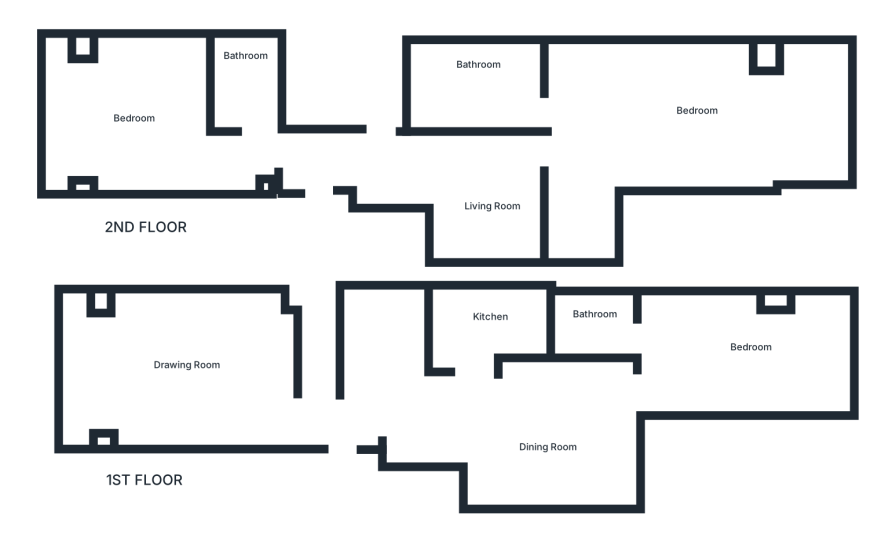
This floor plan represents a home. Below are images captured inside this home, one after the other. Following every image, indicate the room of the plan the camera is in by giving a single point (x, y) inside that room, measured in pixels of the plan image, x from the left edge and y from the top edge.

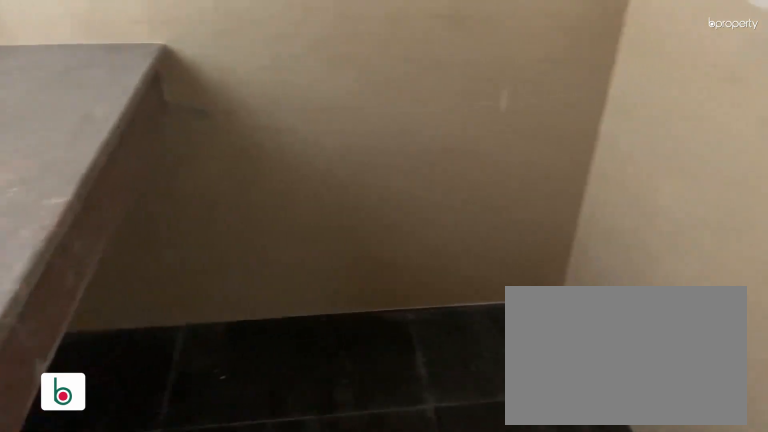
(475, 323)
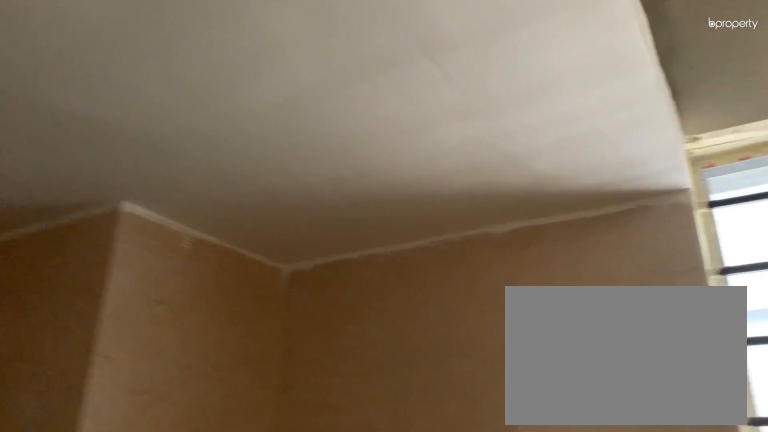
(475, 323)
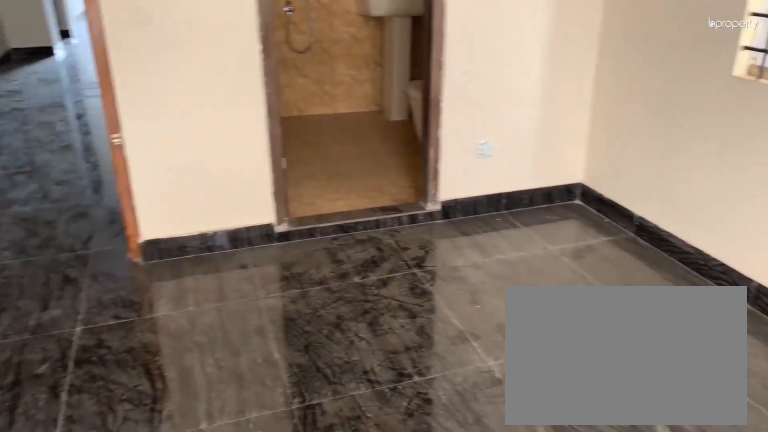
(745, 351)
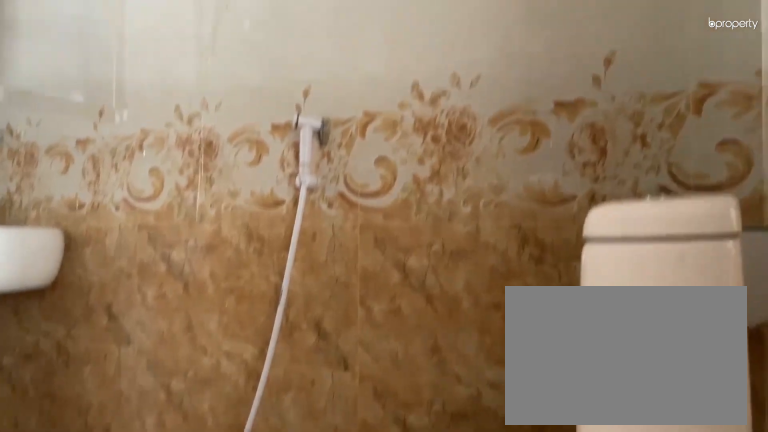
(603, 327)
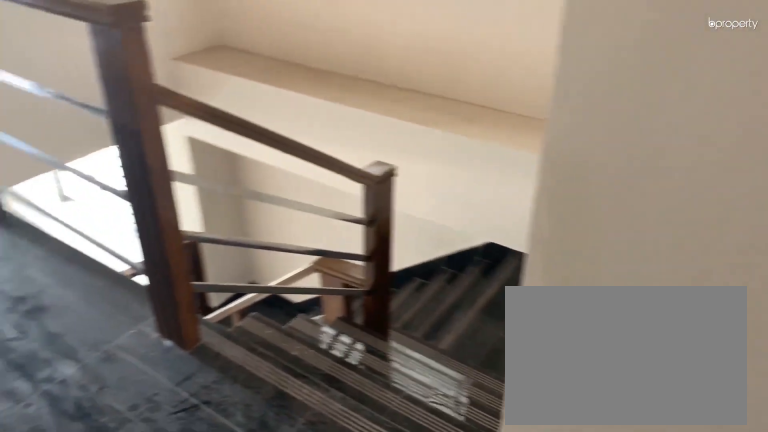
(435, 168)
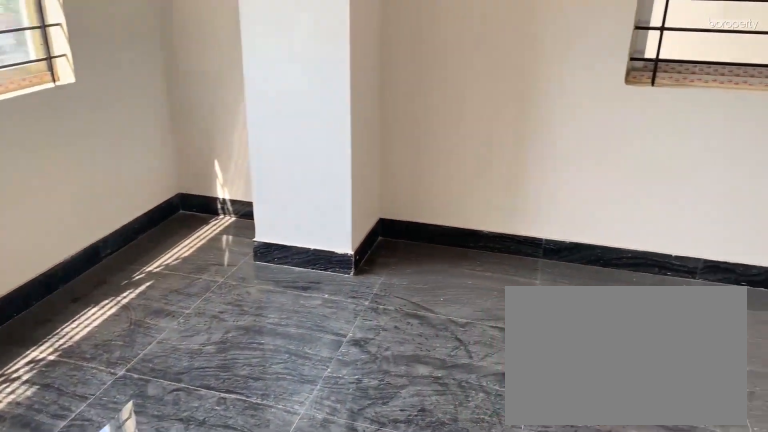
(137, 110)
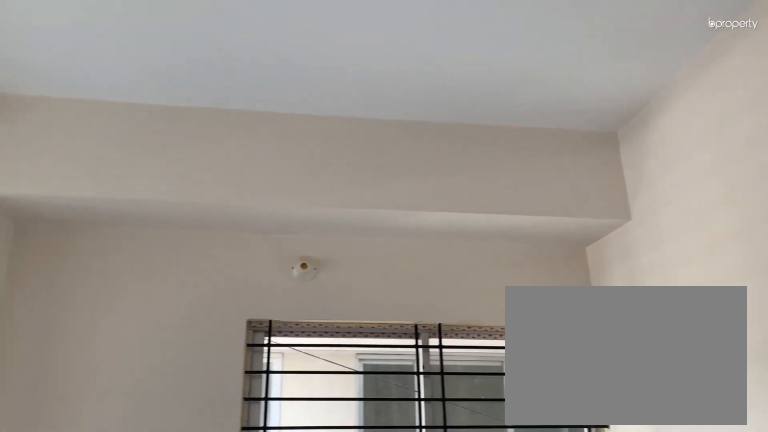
(141, 114)
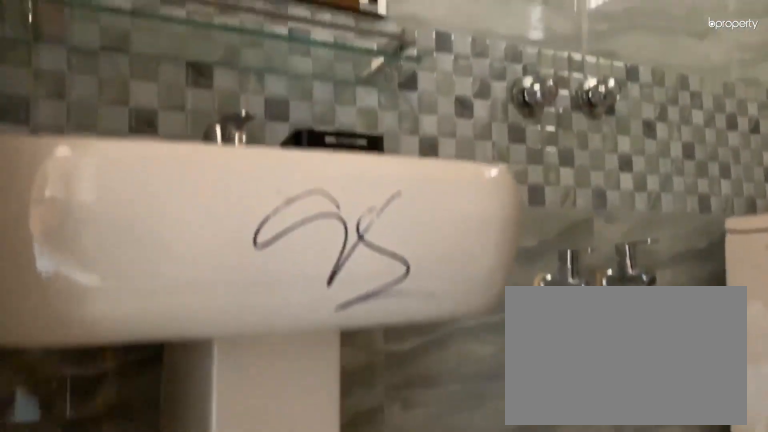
(252, 90)
